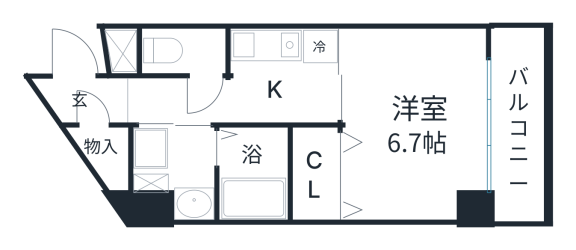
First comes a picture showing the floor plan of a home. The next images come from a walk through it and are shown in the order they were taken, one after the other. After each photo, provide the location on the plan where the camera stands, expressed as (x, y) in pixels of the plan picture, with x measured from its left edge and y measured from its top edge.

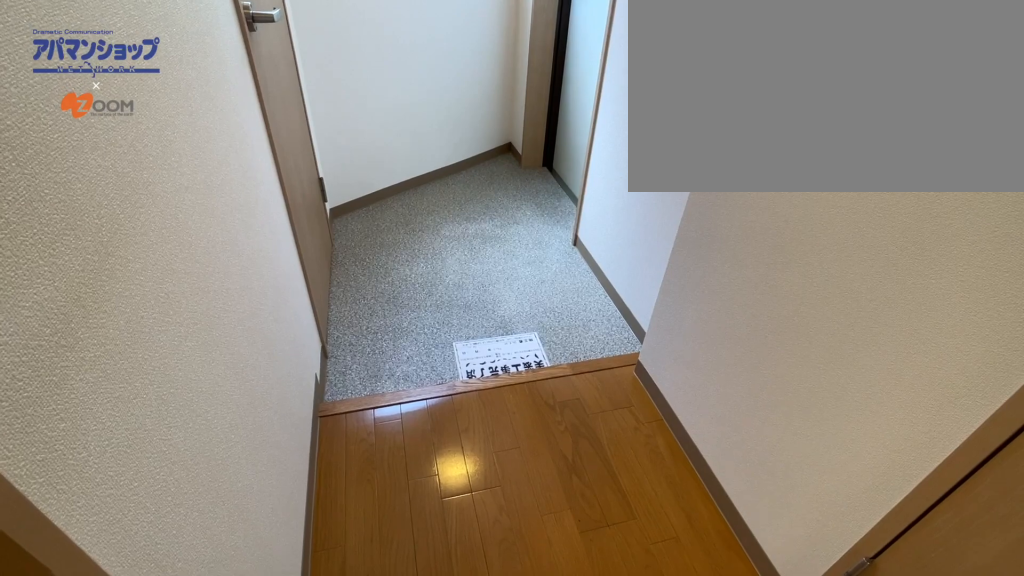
(133, 98)
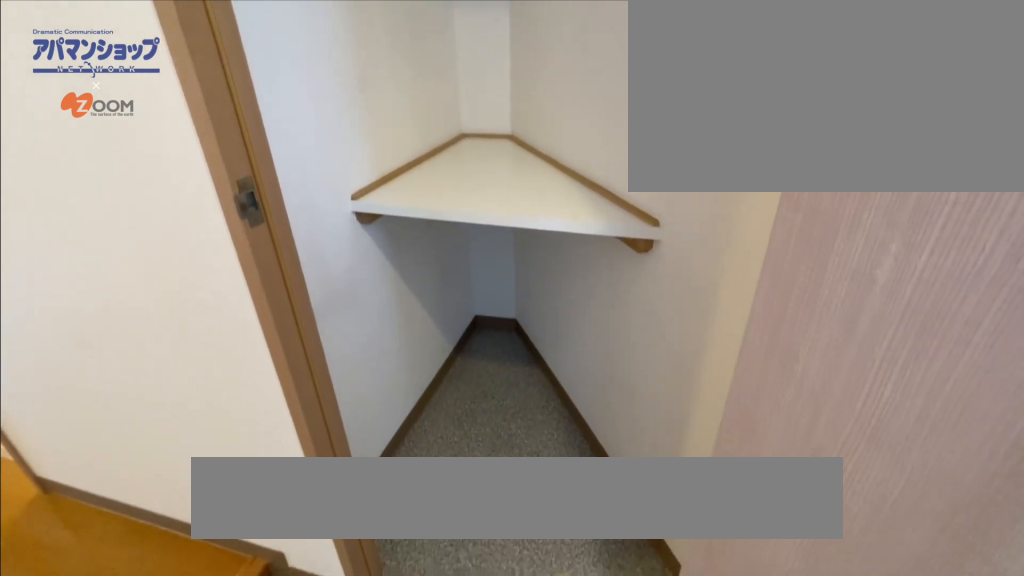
(90, 79)
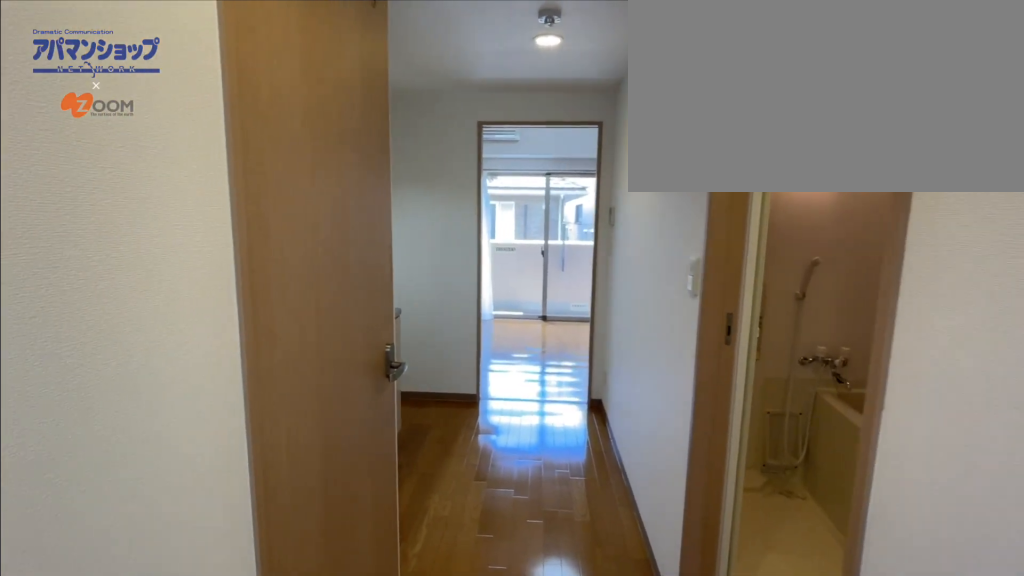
(90, 79)
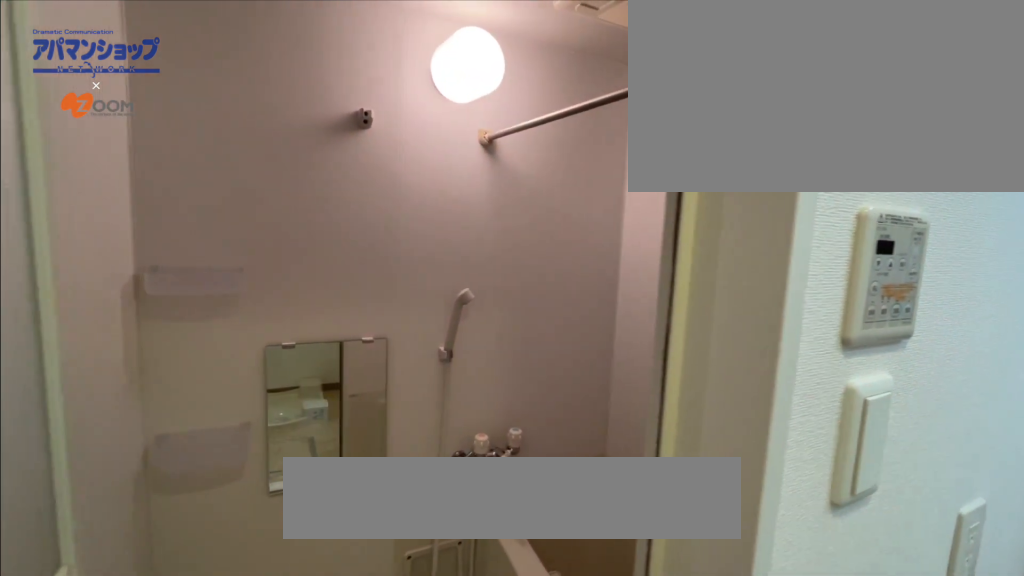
(198, 122)
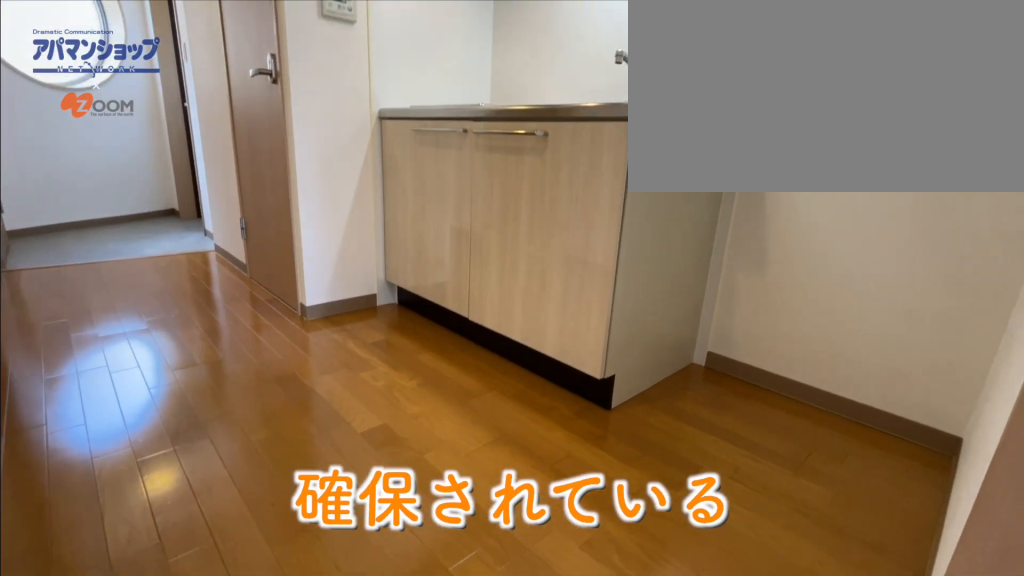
(359, 104)
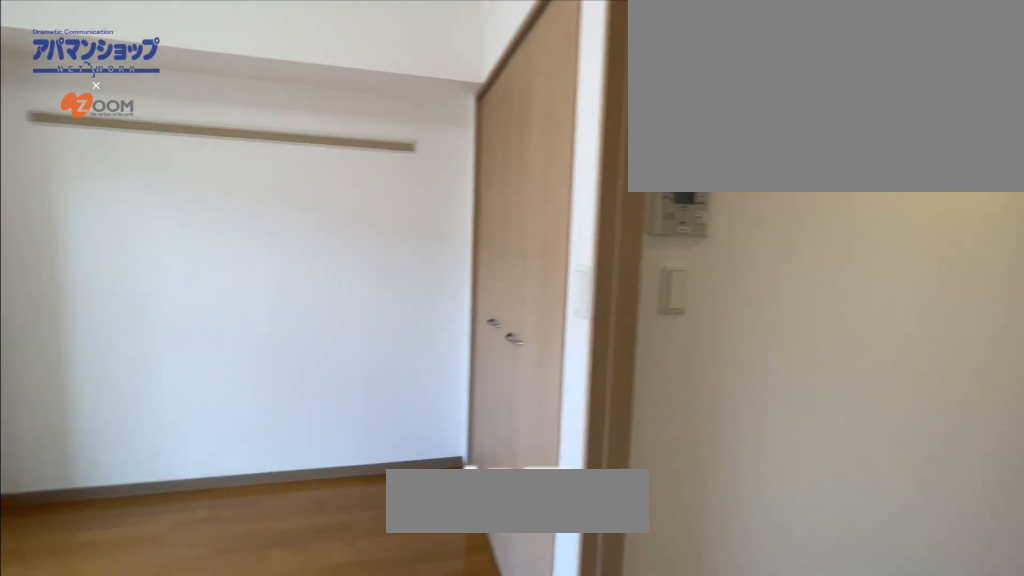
(359, 104)
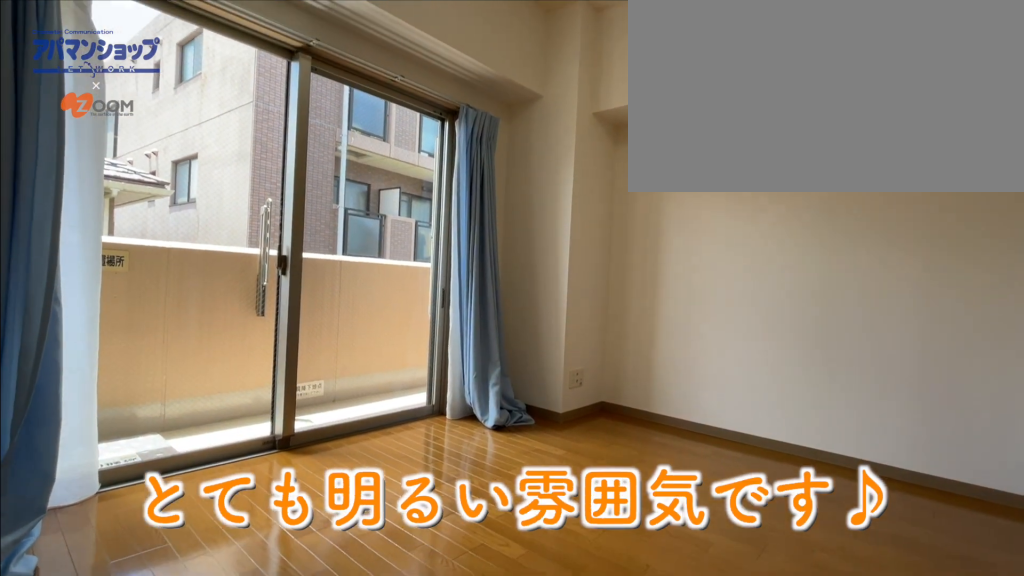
(358, 43)
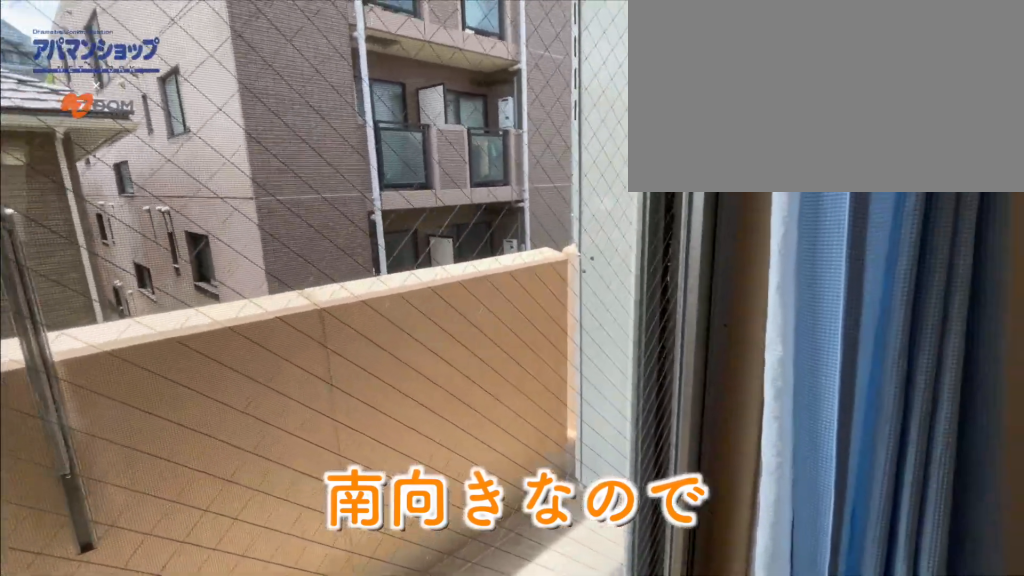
(474, 136)
